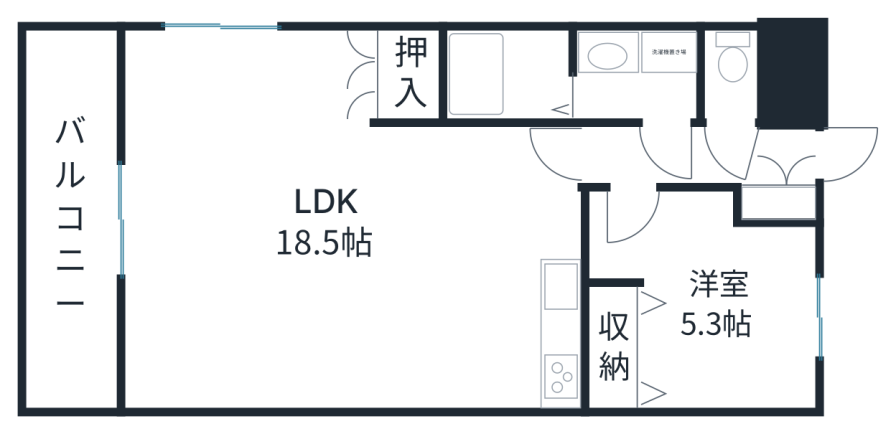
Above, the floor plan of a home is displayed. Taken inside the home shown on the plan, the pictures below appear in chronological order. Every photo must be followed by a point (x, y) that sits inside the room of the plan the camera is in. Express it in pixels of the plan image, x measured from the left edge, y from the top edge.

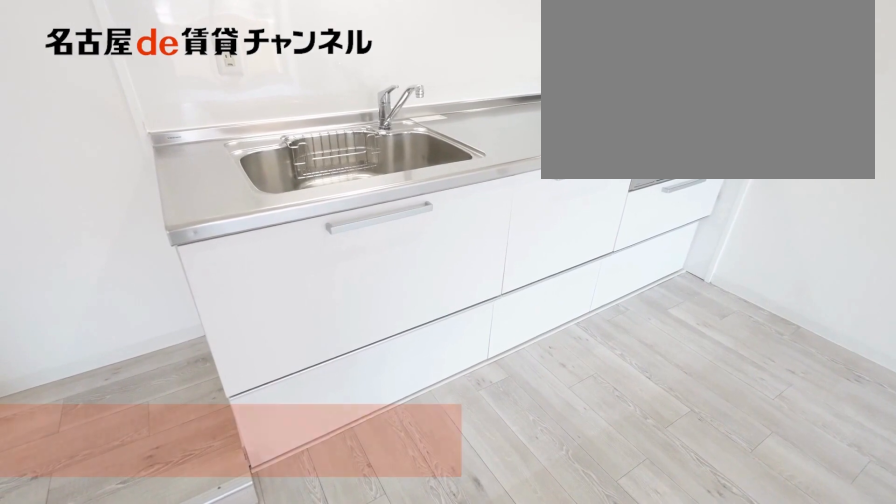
(570, 352)
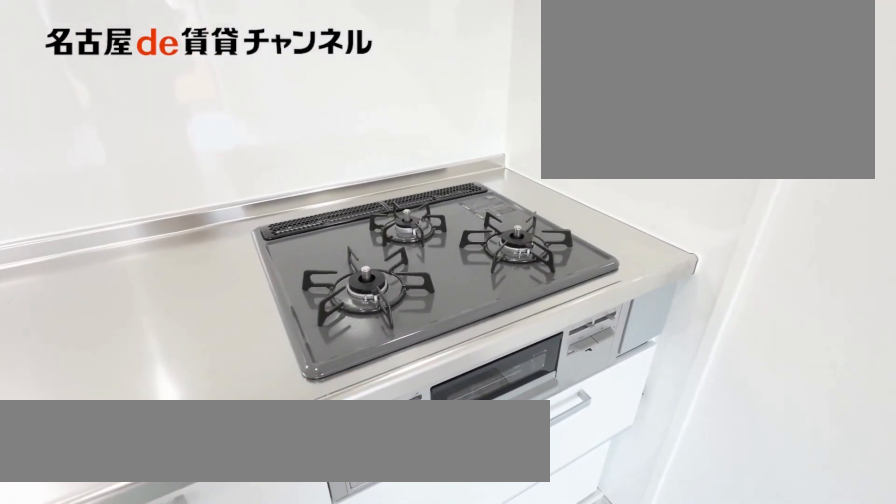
(570, 352)
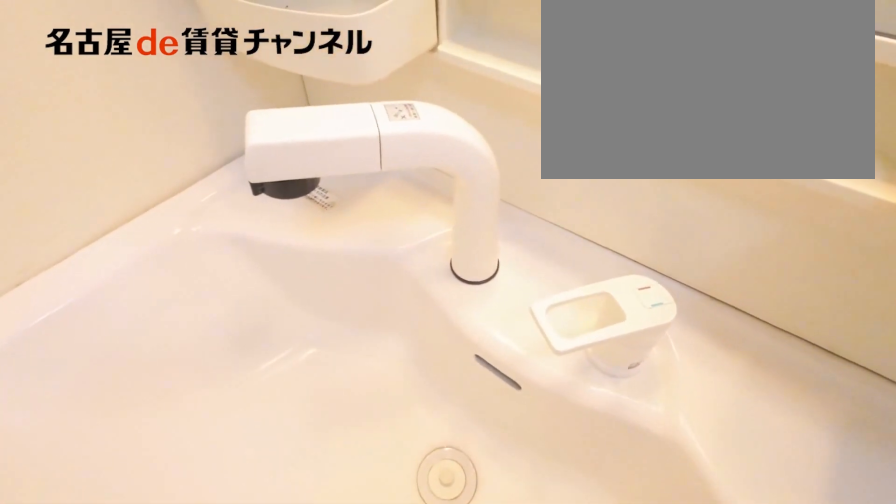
(637, 73)
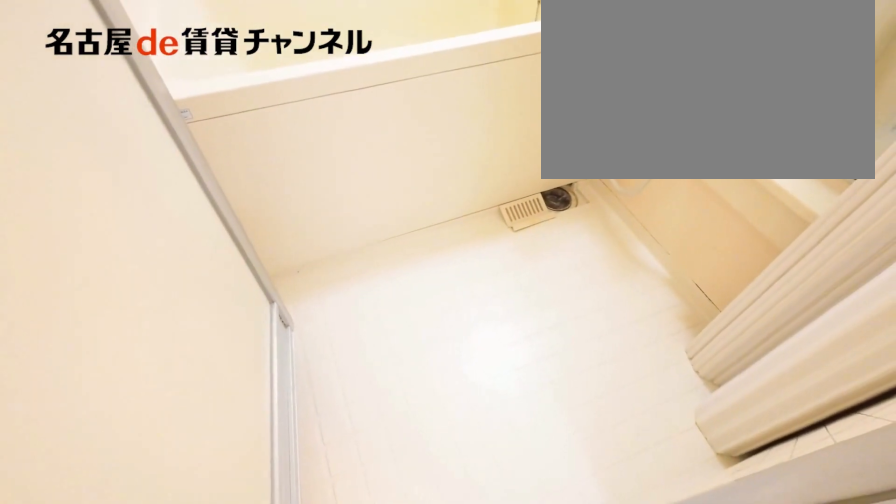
(509, 76)
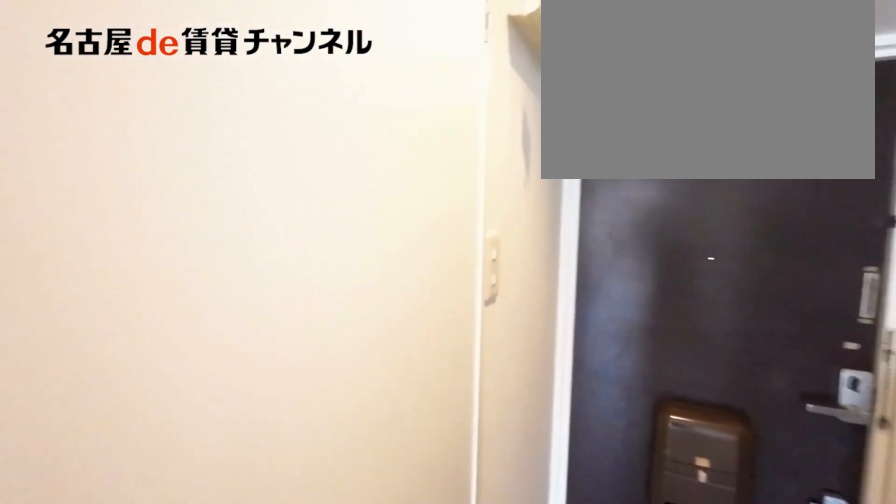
(672, 154)
